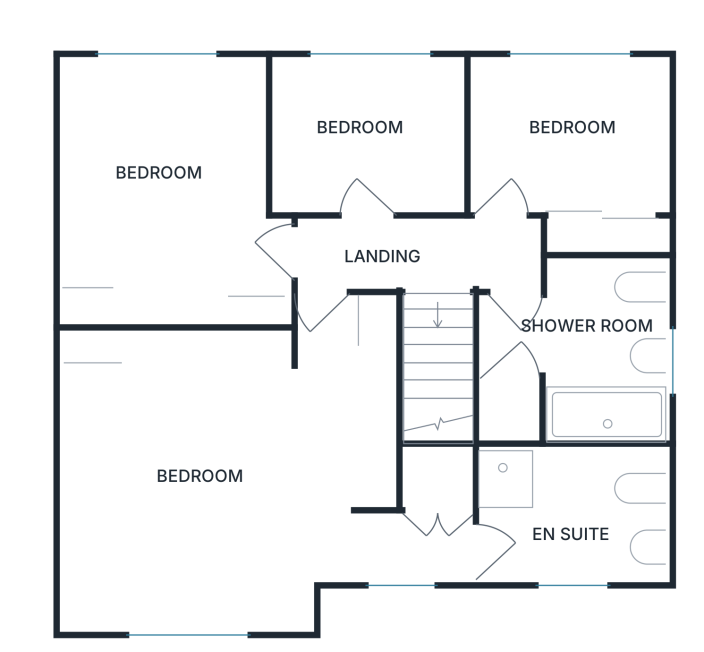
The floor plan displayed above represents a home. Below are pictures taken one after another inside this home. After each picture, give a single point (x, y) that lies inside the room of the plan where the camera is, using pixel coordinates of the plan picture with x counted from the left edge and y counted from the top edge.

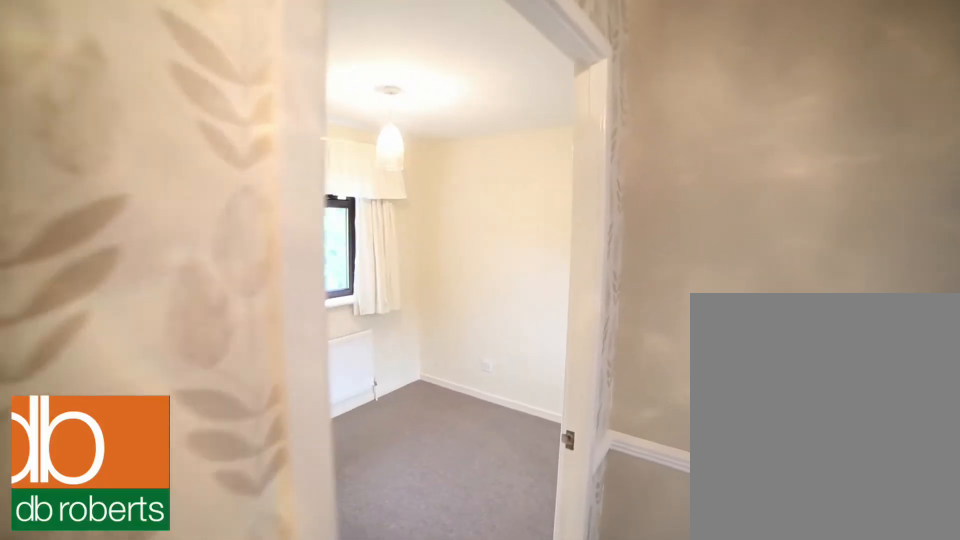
(453, 252)
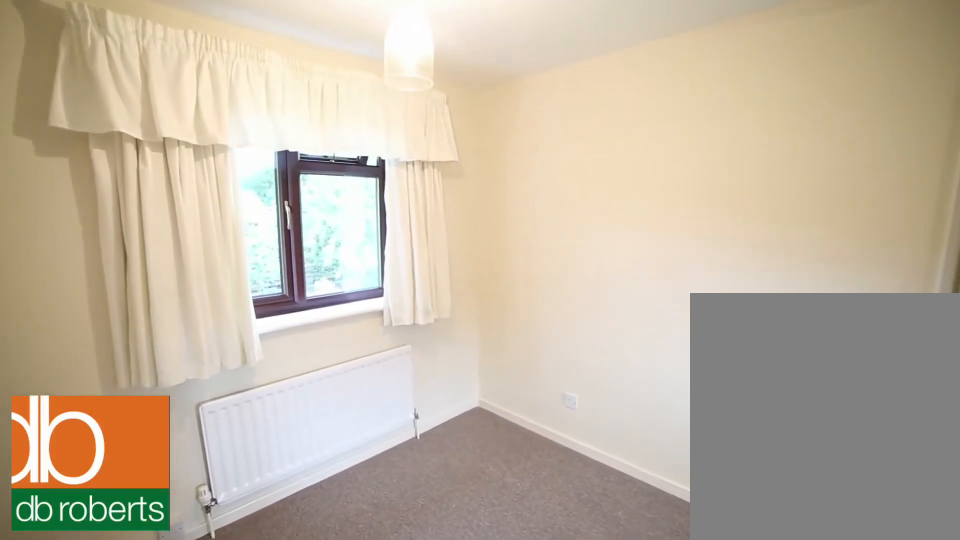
(577, 147)
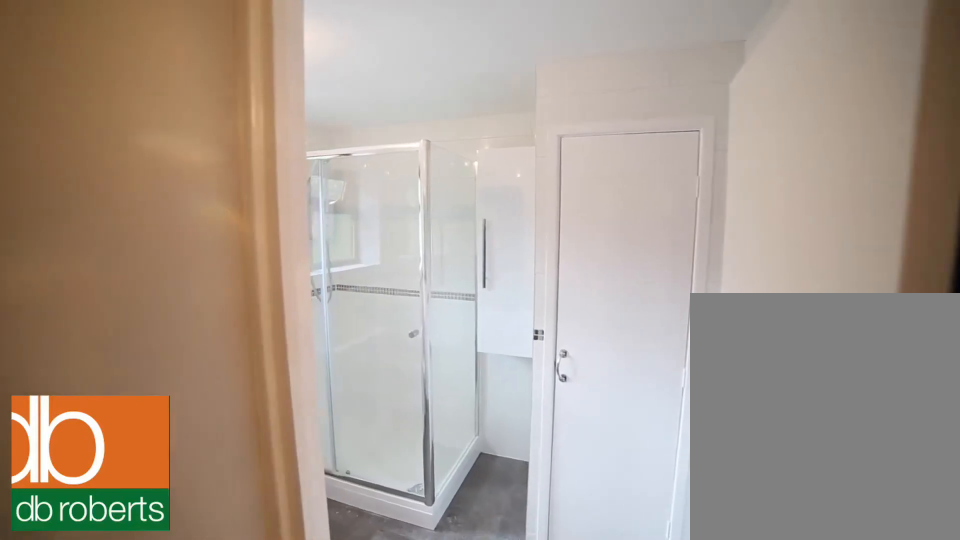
(580, 353)
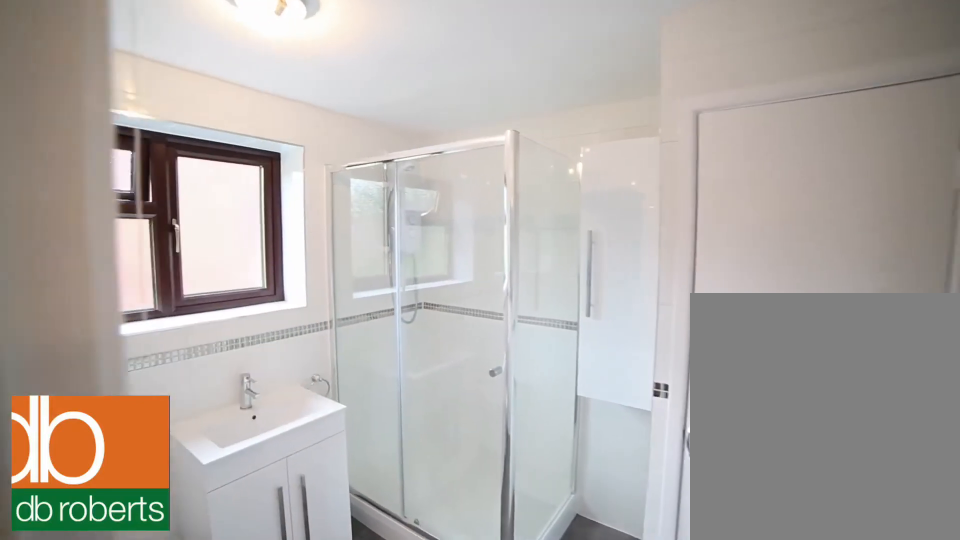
(580, 353)
